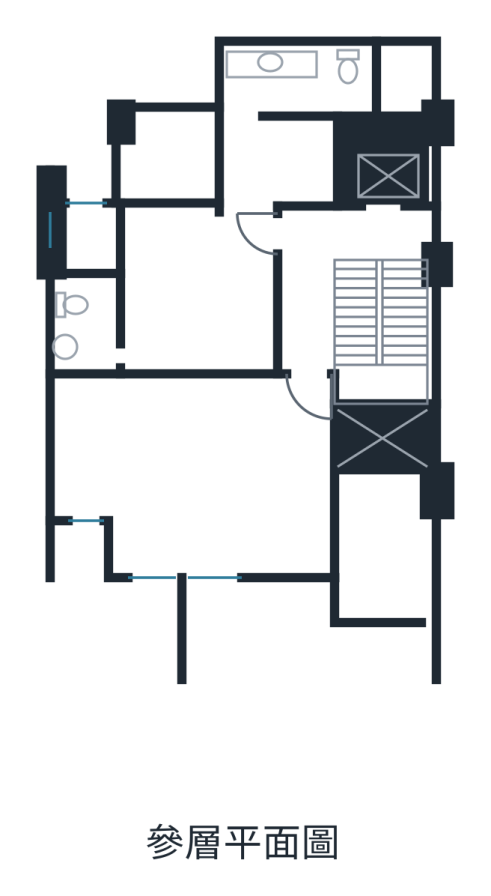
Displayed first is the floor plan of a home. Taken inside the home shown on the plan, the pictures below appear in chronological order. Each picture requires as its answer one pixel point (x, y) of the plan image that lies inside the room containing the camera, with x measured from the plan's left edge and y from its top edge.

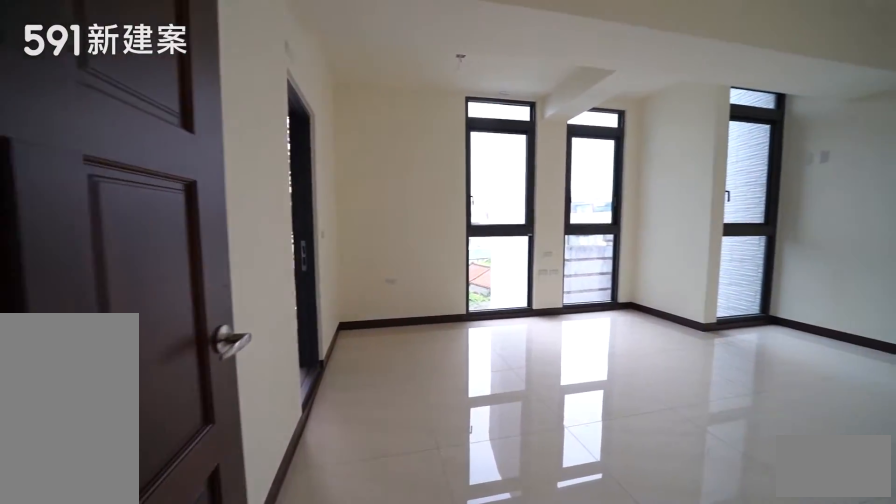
(193, 470)
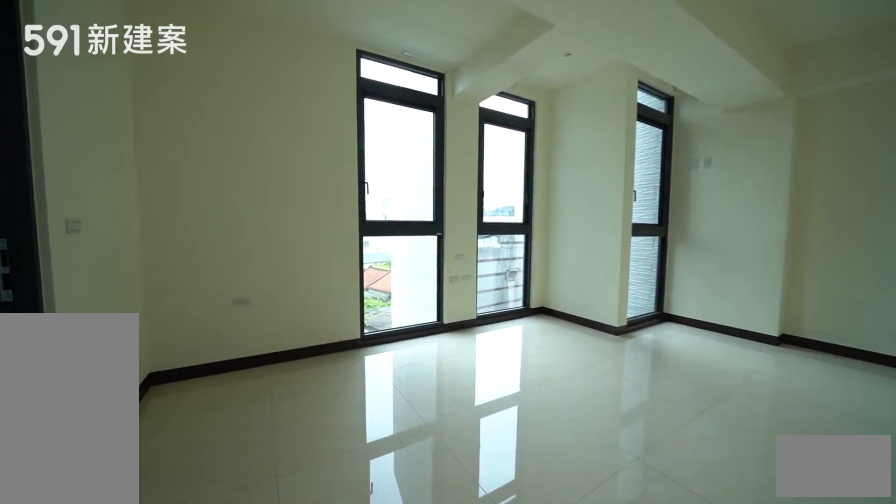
(193, 470)
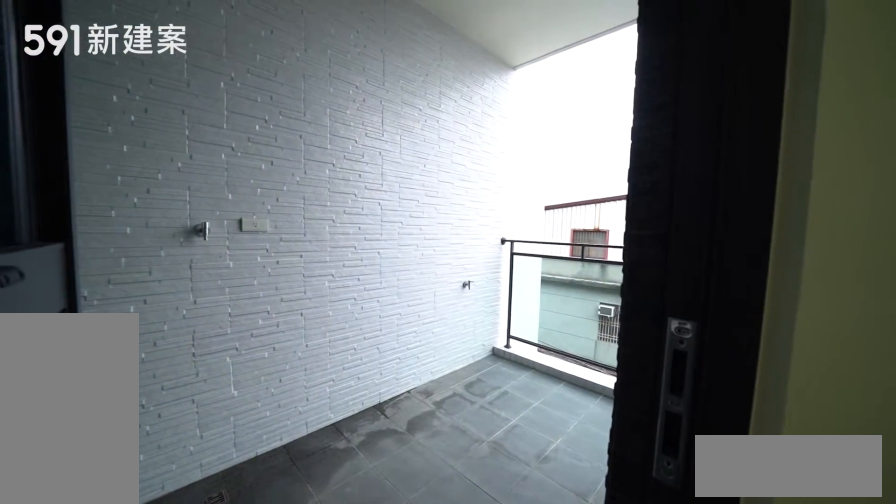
(386, 550)
